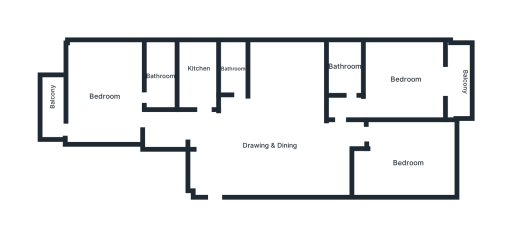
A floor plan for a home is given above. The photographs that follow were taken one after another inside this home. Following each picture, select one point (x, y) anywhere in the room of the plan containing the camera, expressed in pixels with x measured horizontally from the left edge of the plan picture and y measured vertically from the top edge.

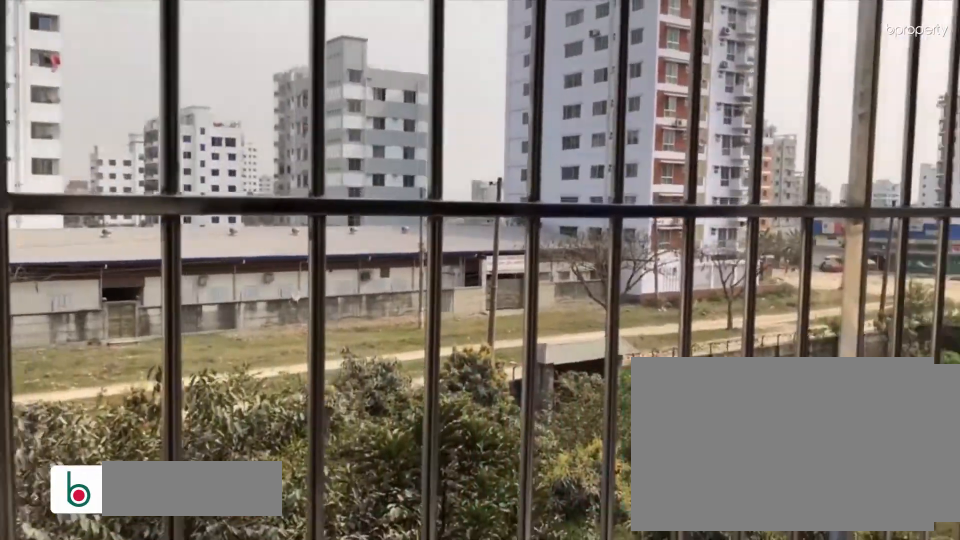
(51, 112)
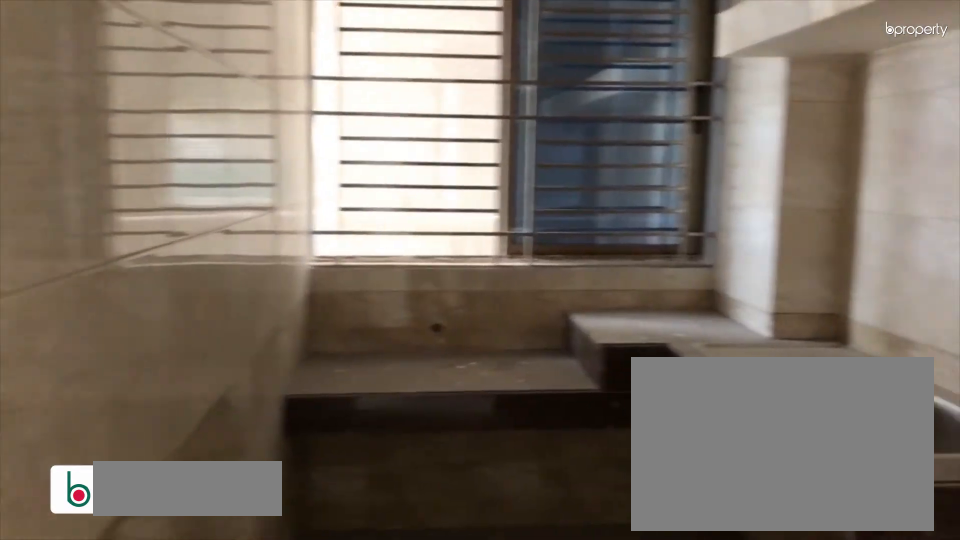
(201, 69)
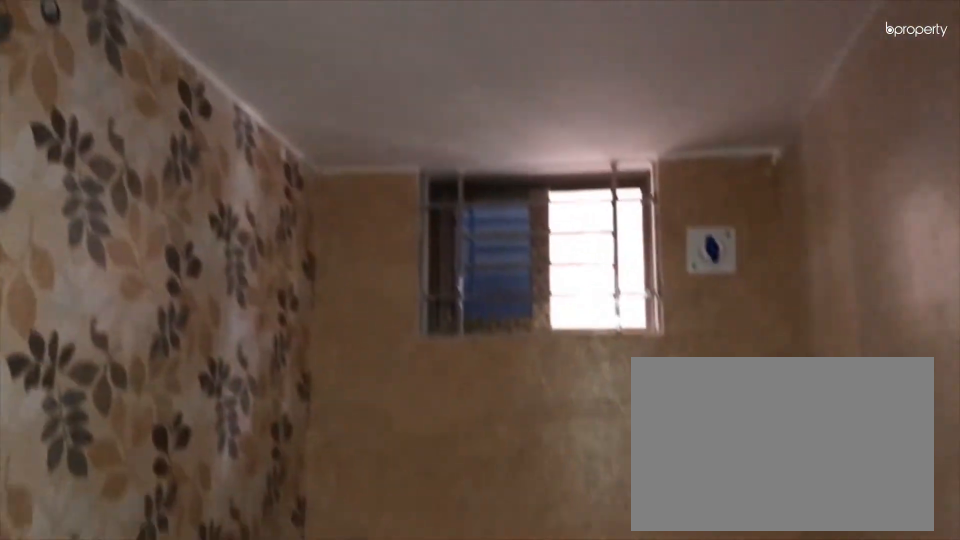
(236, 65)
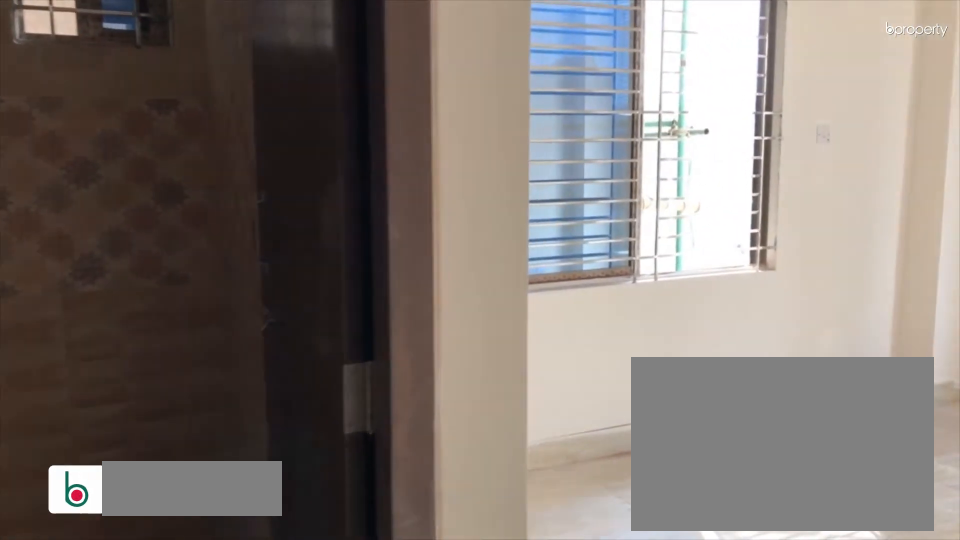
(351, 105)
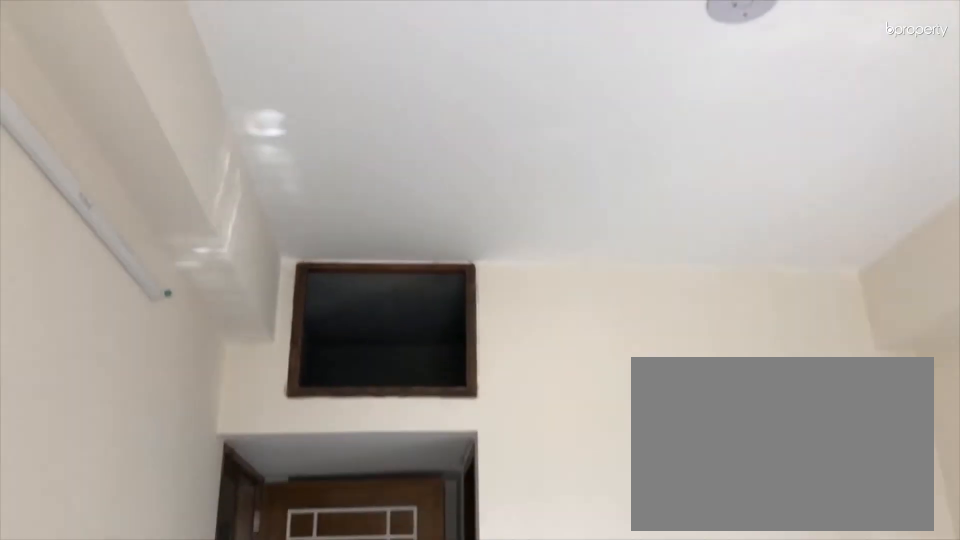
(407, 83)
